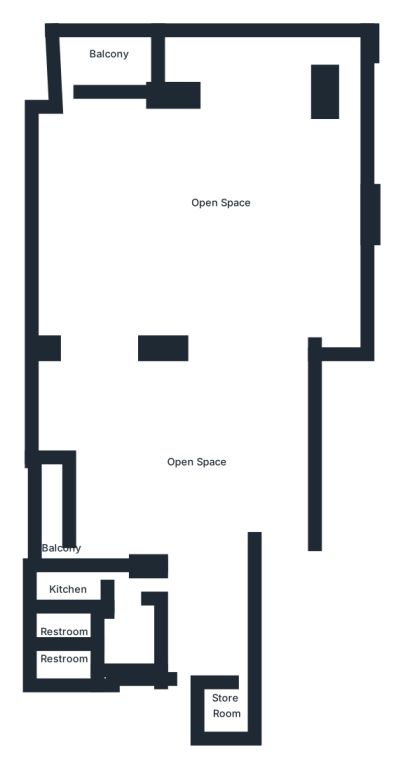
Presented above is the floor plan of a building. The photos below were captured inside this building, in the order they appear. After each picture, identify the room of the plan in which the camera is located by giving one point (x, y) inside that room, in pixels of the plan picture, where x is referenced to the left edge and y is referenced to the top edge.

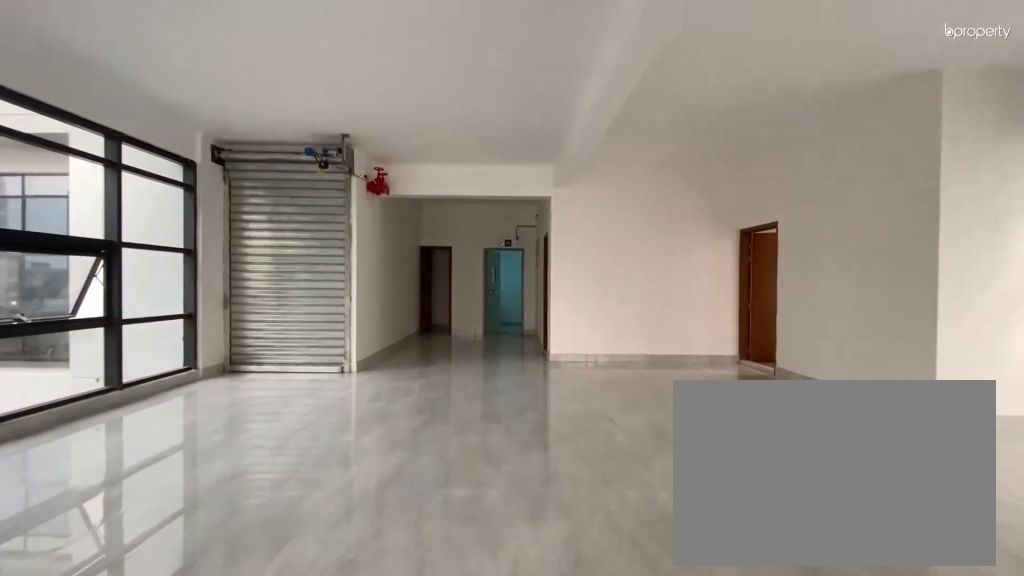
(179, 434)
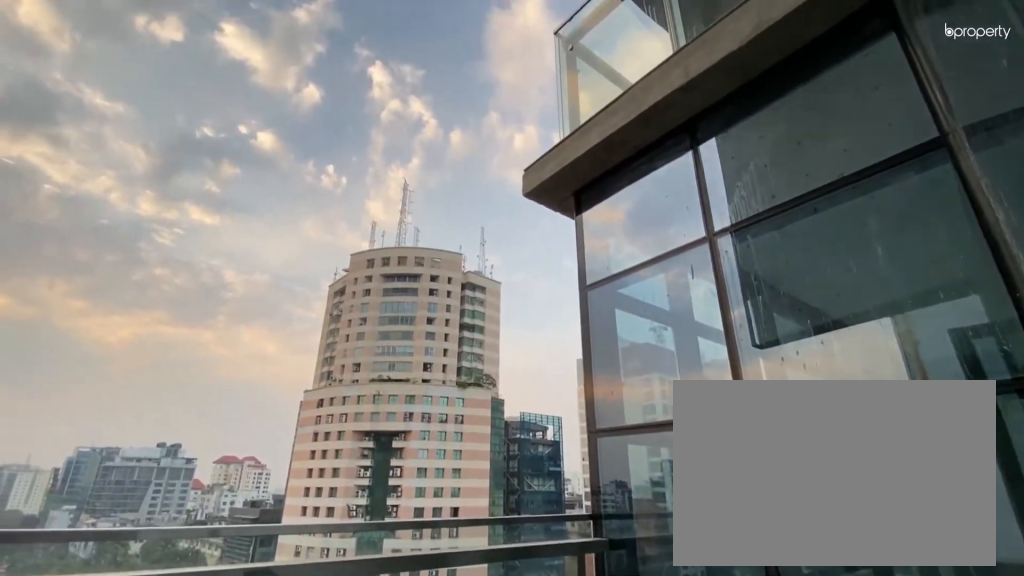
(95, 61)
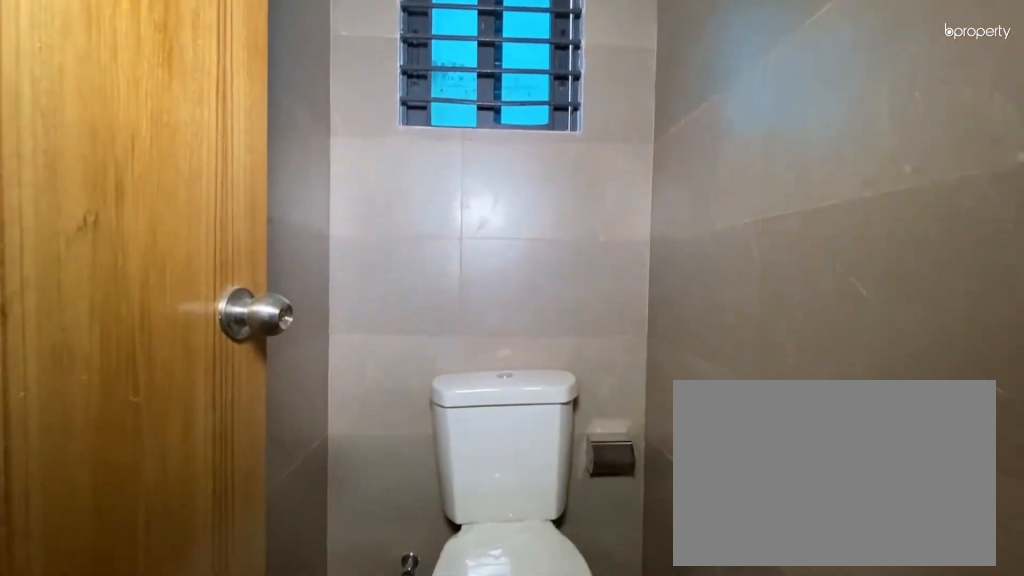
(64, 633)
